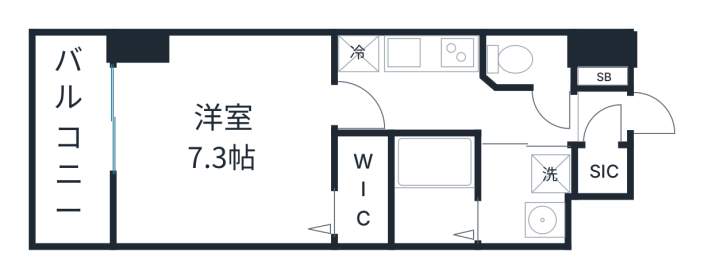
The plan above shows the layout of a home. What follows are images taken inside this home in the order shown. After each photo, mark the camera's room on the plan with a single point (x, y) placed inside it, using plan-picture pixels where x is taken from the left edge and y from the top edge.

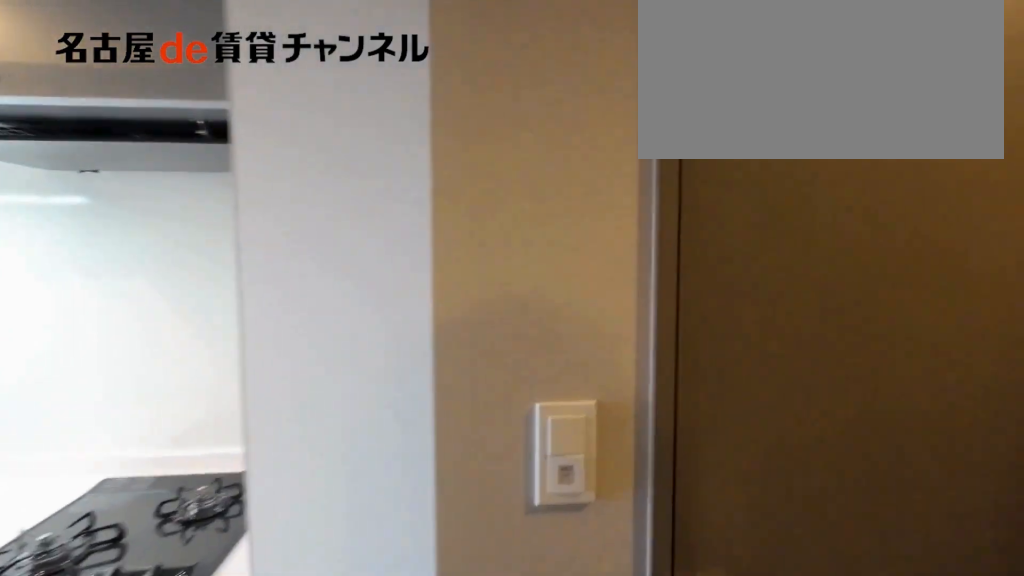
(452, 106)
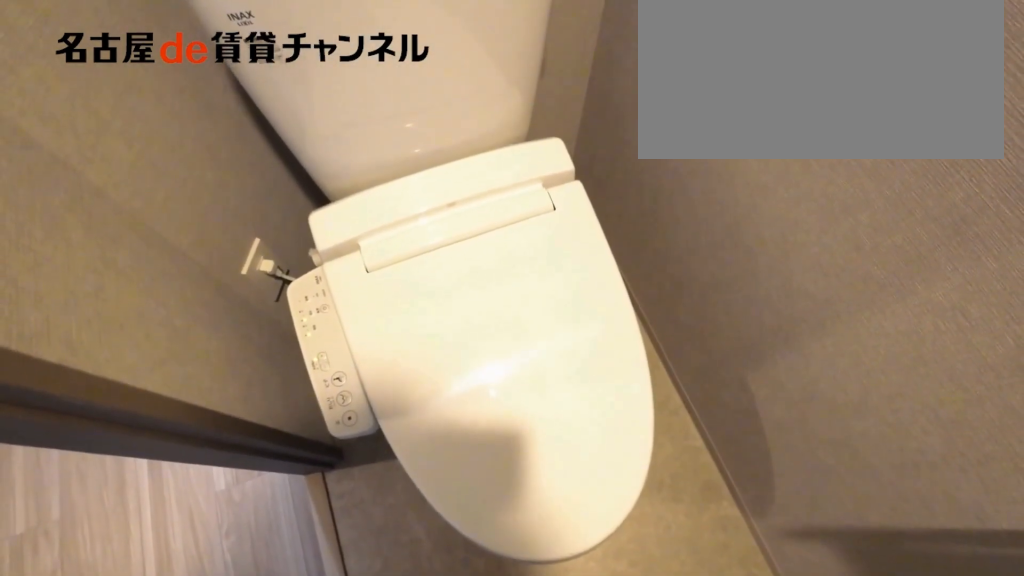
(527, 59)
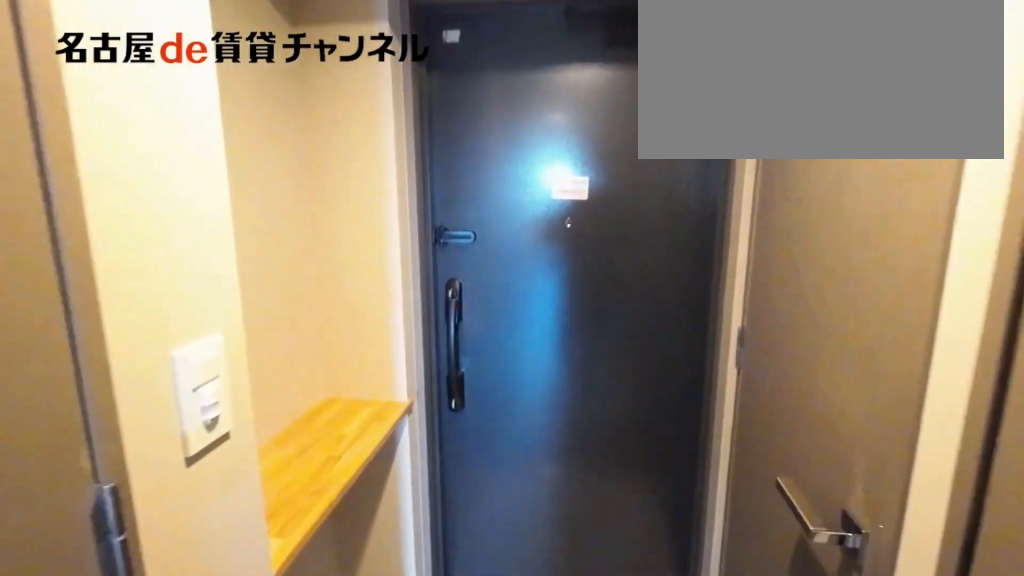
(453, 107)
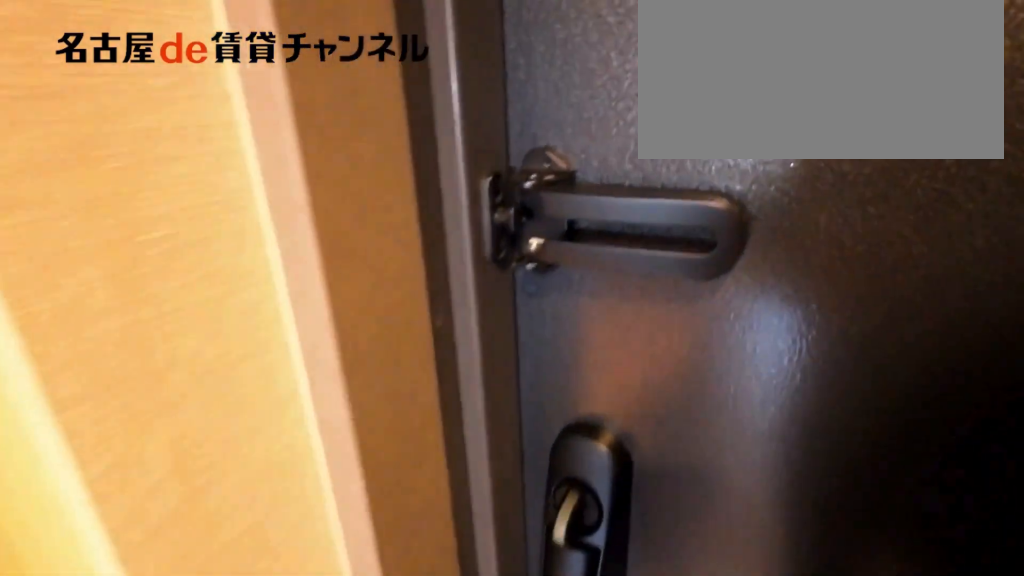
(602, 104)
